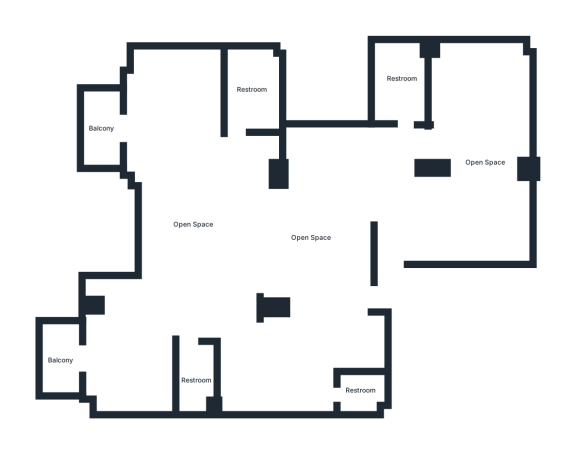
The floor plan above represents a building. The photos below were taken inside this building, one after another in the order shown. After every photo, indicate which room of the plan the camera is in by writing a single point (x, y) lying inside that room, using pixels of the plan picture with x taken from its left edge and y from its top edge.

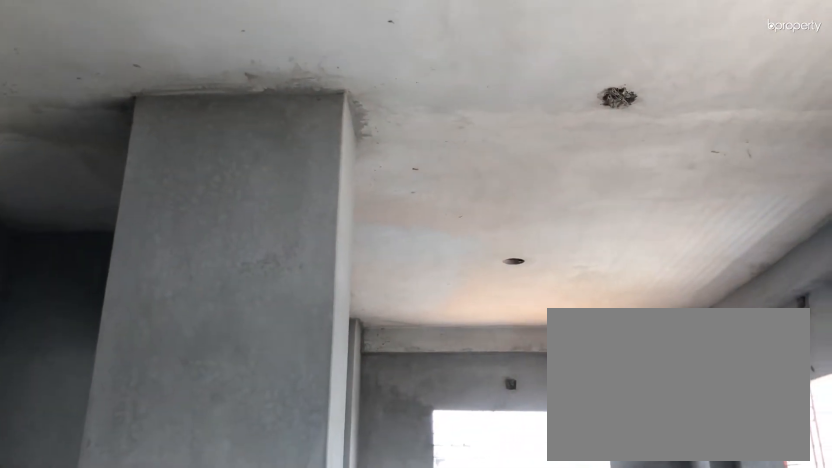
(474, 128)
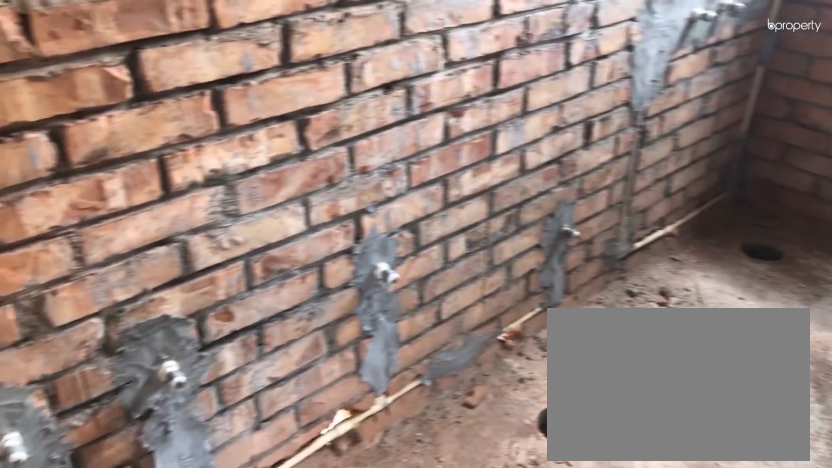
(400, 84)
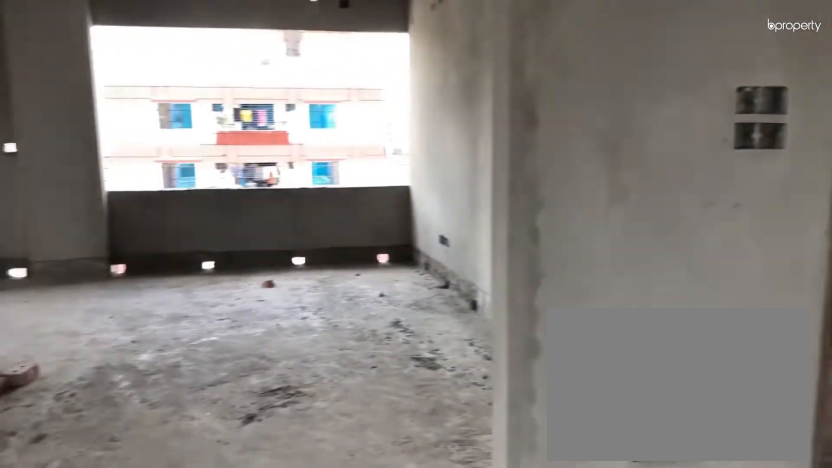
(272, 242)
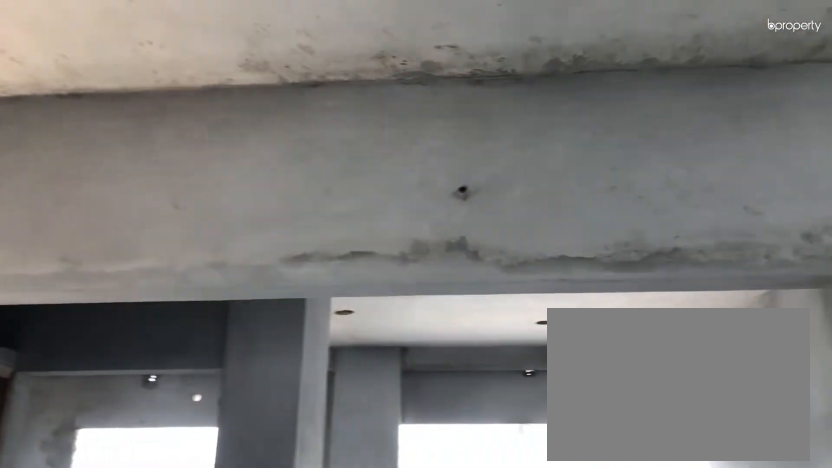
(272, 242)
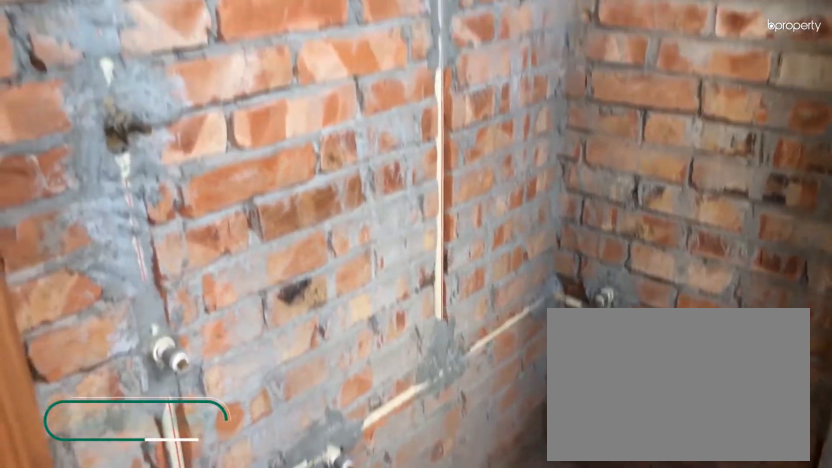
(360, 392)
